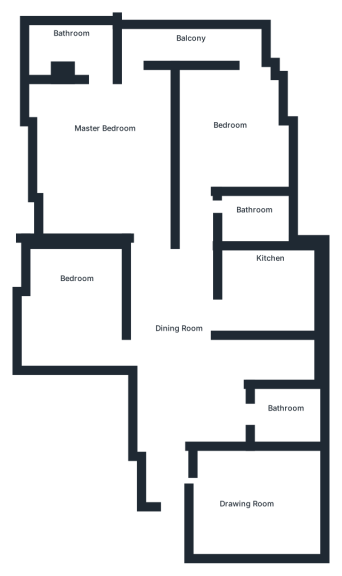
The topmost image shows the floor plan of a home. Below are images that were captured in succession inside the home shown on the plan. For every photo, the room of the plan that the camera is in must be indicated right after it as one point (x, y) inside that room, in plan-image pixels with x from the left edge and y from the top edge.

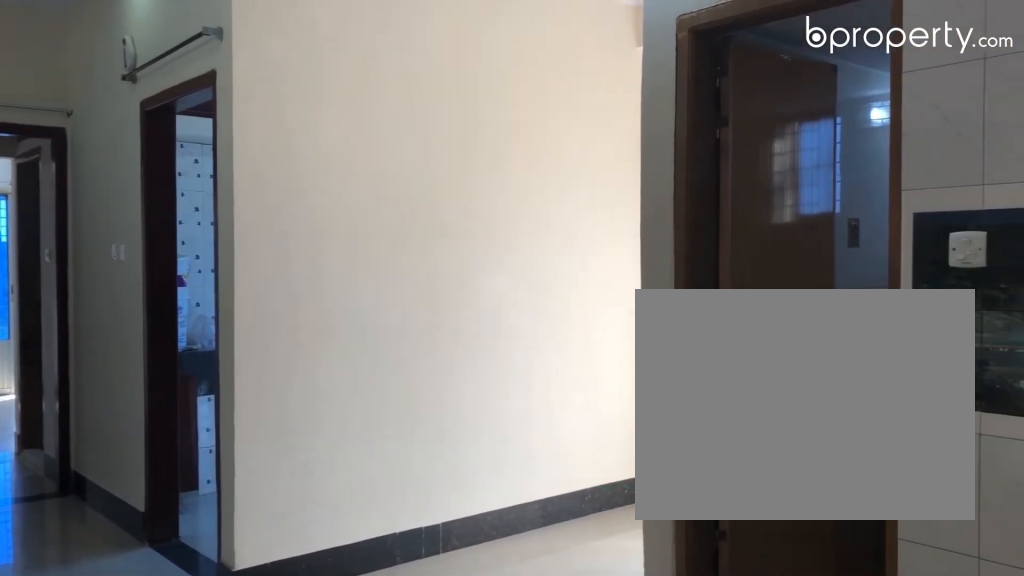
(175, 346)
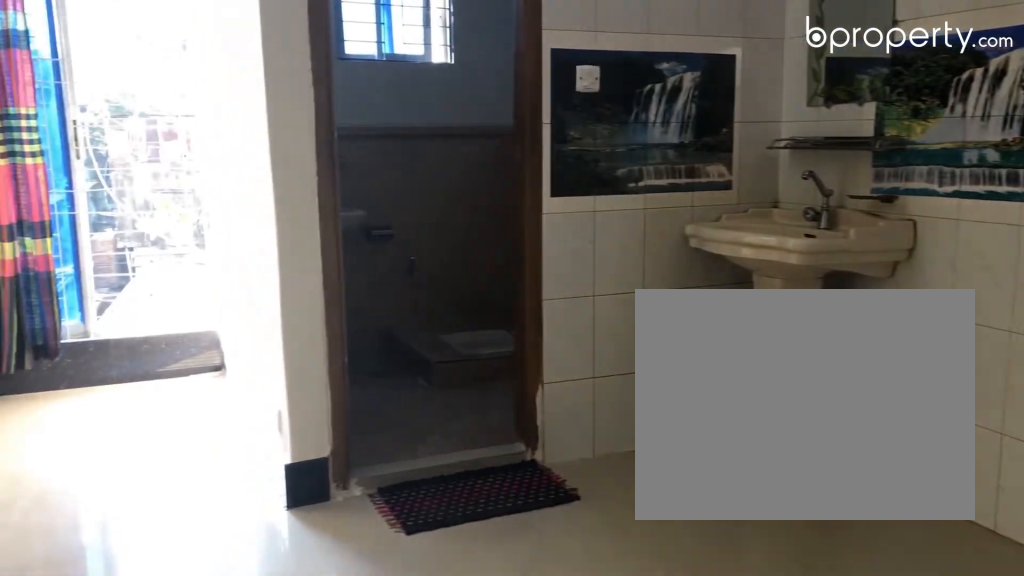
(174, 346)
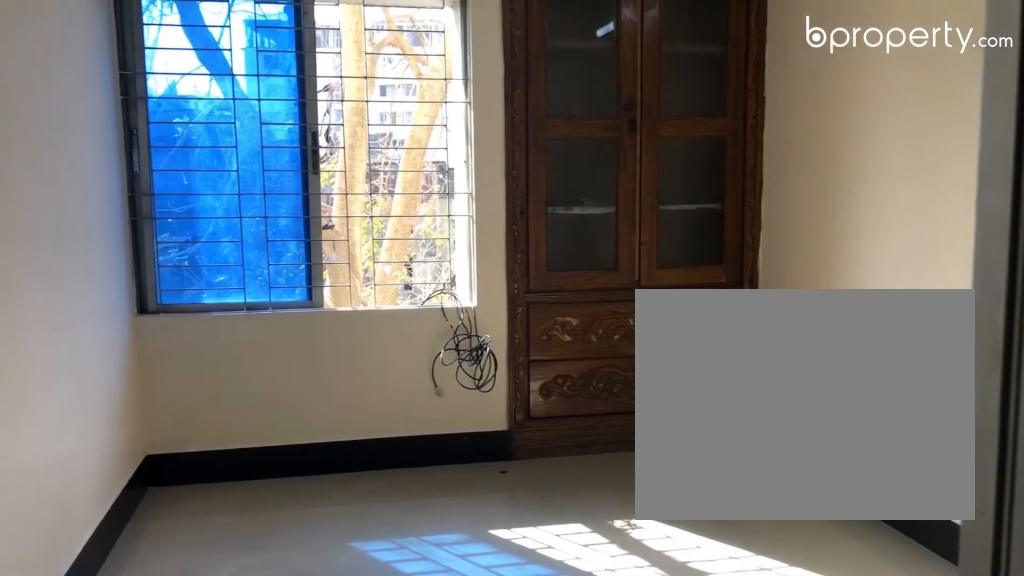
(247, 499)
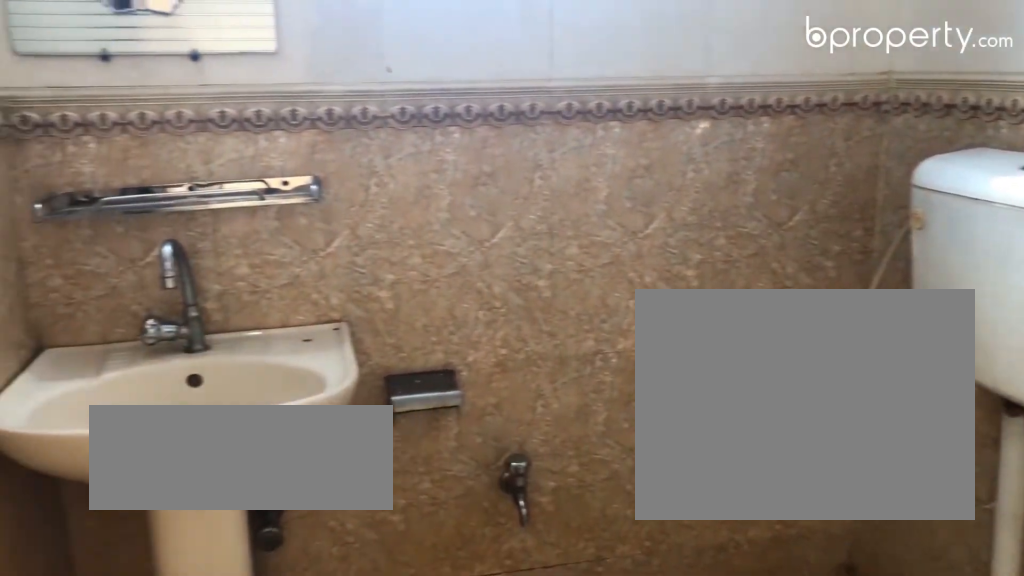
(289, 419)
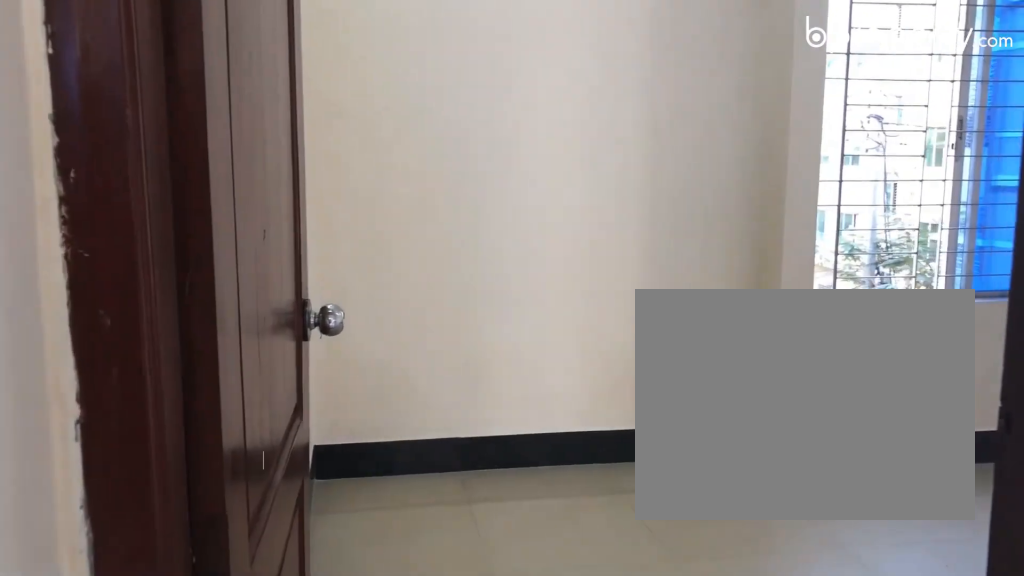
(157, 345)
